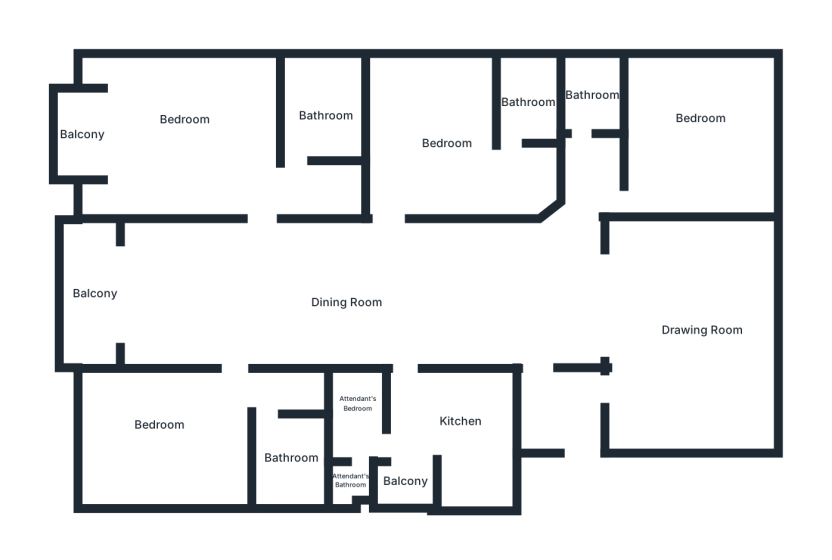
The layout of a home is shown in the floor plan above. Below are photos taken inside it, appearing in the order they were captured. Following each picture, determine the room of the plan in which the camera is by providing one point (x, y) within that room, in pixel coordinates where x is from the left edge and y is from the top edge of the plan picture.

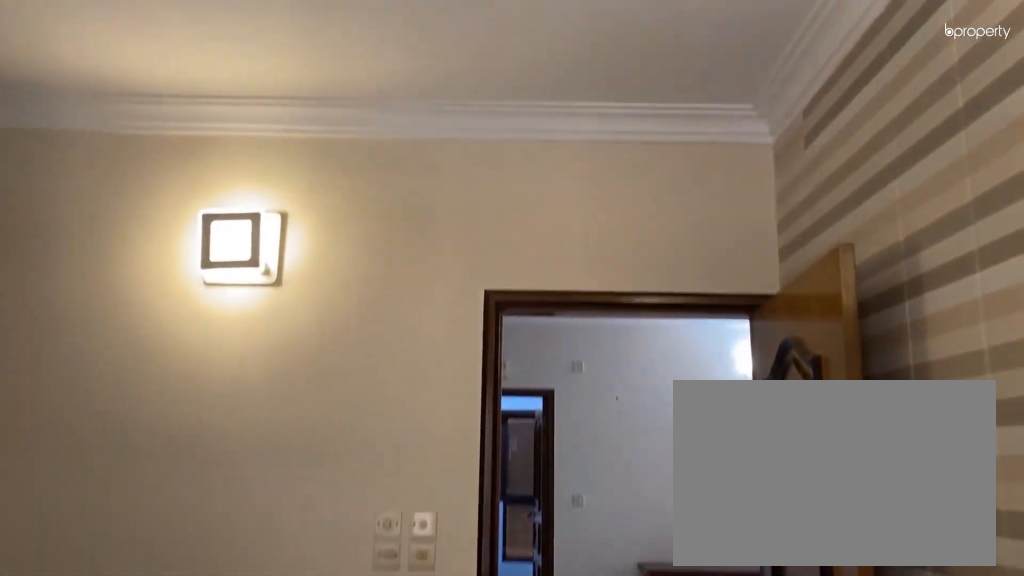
(461, 149)
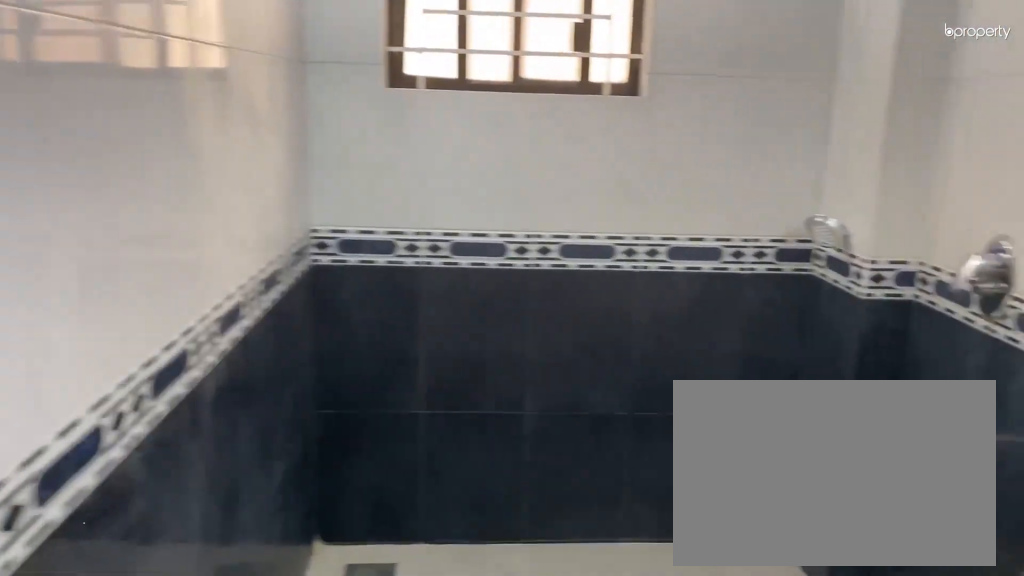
(529, 100)
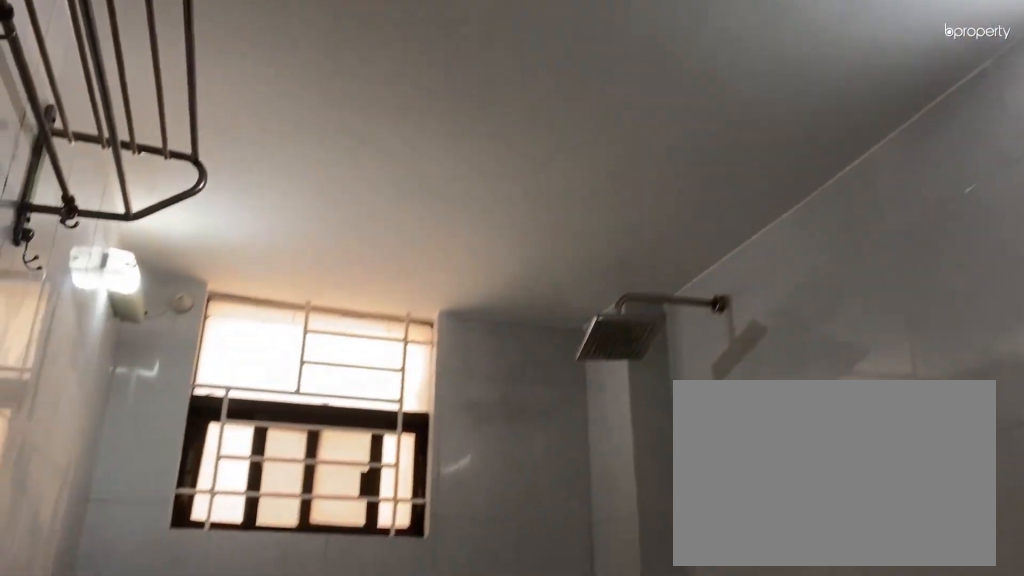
(529, 100)
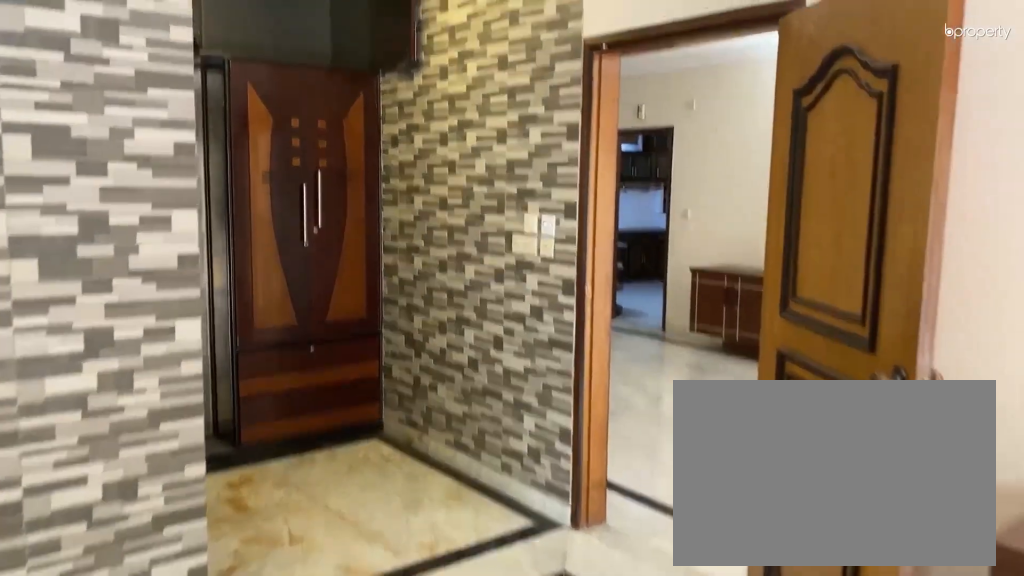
(191, 131)
